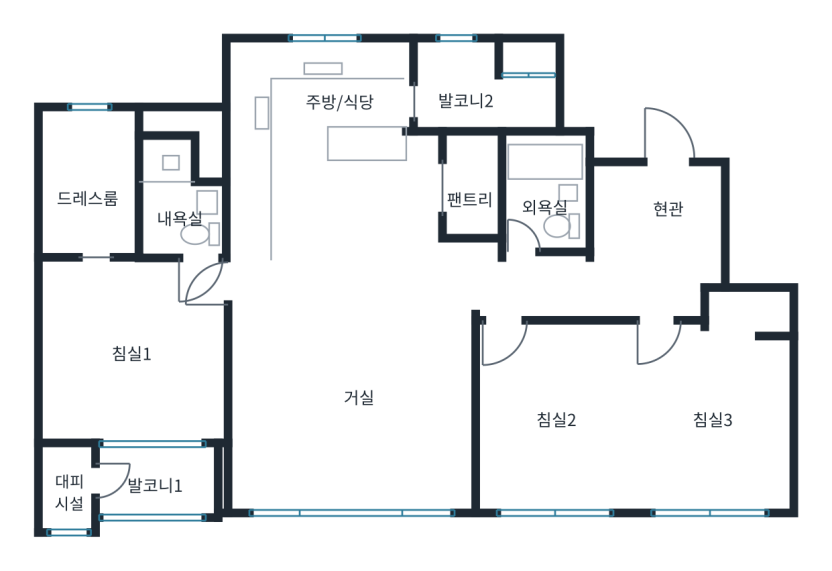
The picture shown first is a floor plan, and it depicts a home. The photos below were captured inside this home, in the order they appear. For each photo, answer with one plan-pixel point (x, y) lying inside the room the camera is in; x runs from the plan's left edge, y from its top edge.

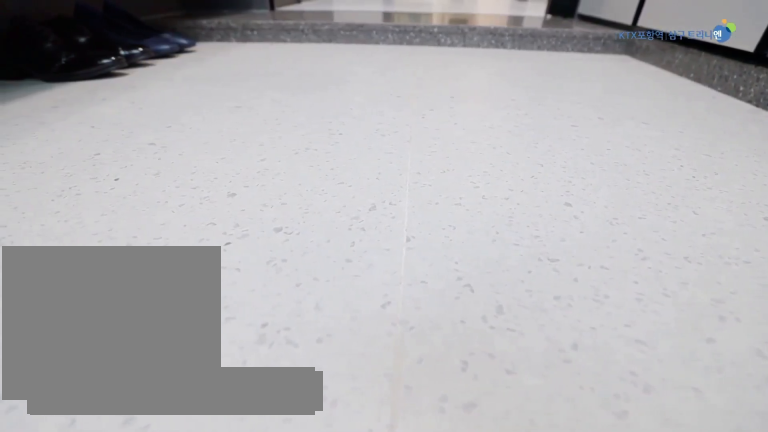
(657, 218)
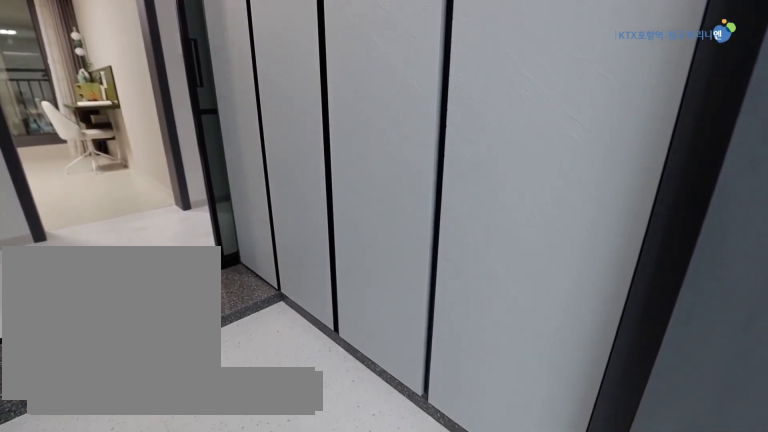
(655, 215)
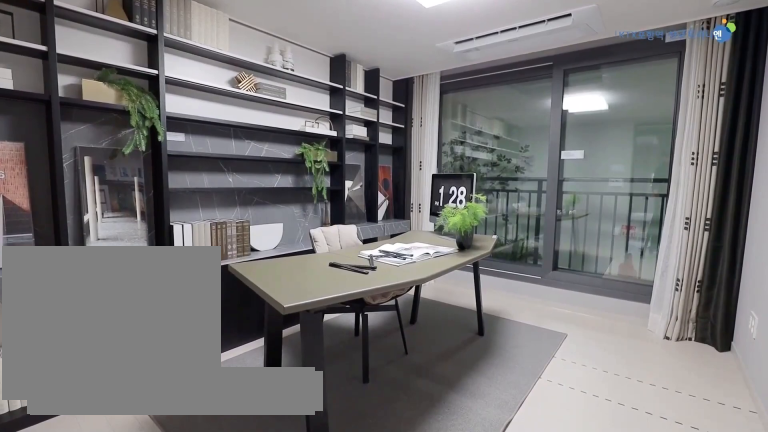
(558, 414)
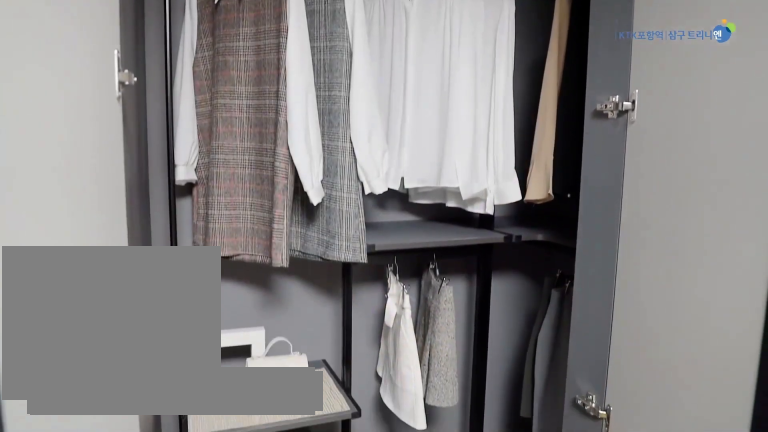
(714, 406)
